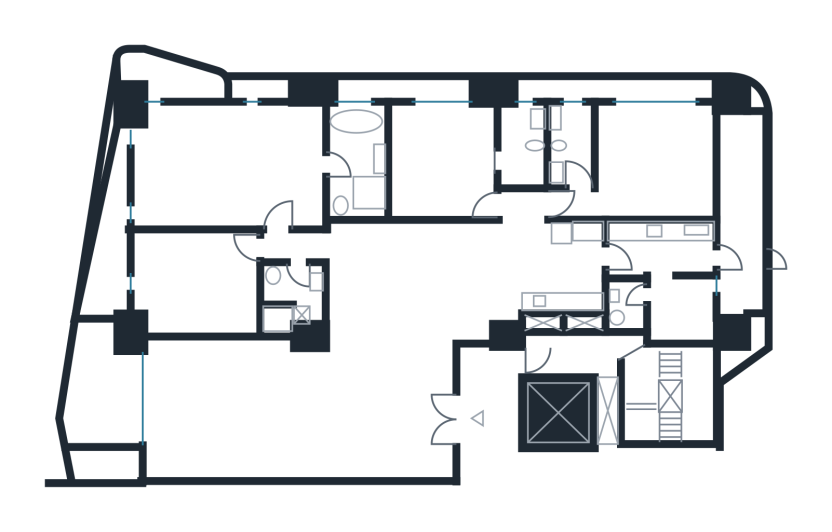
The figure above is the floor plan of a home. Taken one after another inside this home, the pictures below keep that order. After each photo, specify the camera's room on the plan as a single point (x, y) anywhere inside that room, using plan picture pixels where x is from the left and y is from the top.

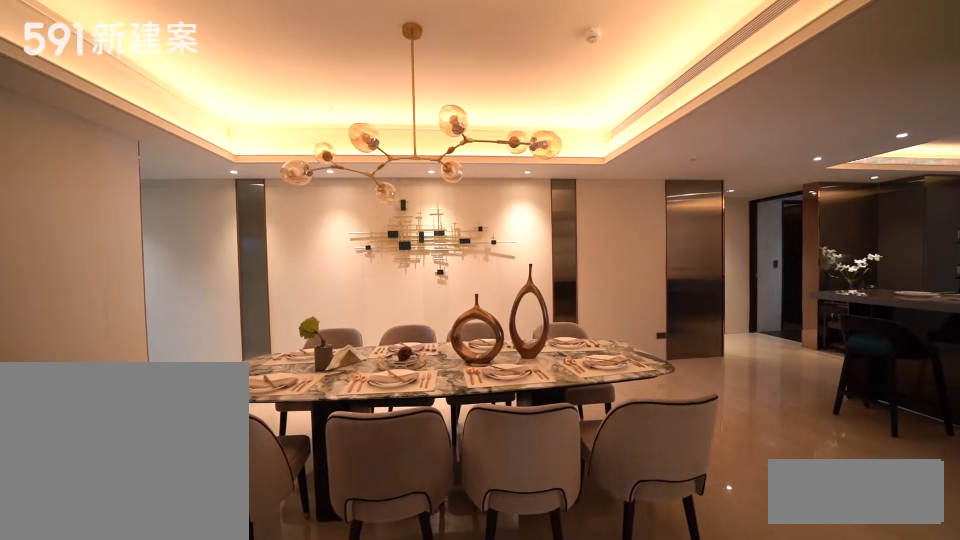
(416, 284)
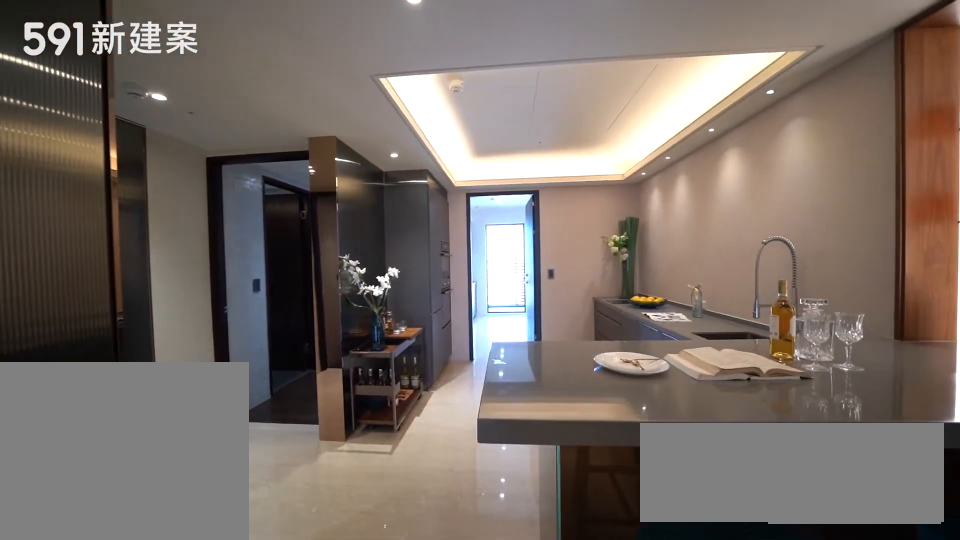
(568, 265)
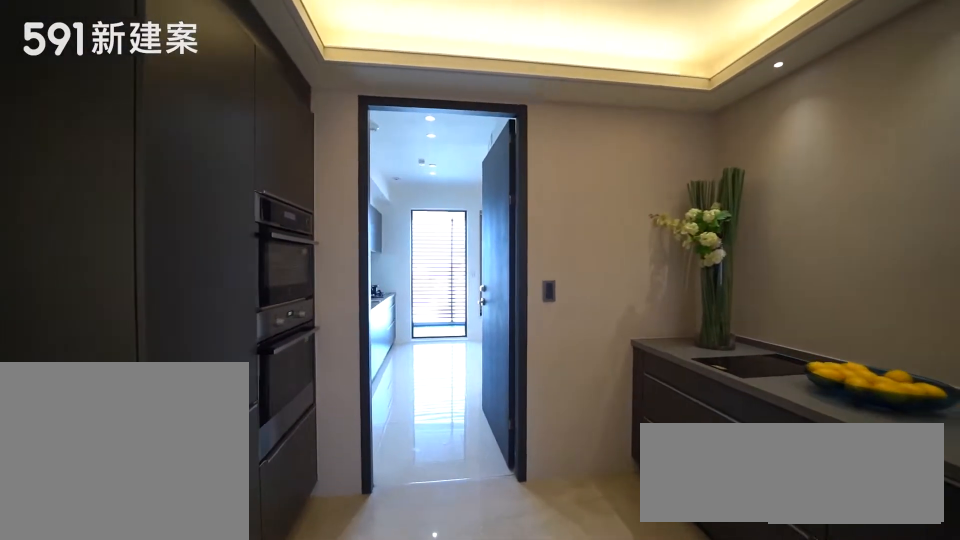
(568, 265)
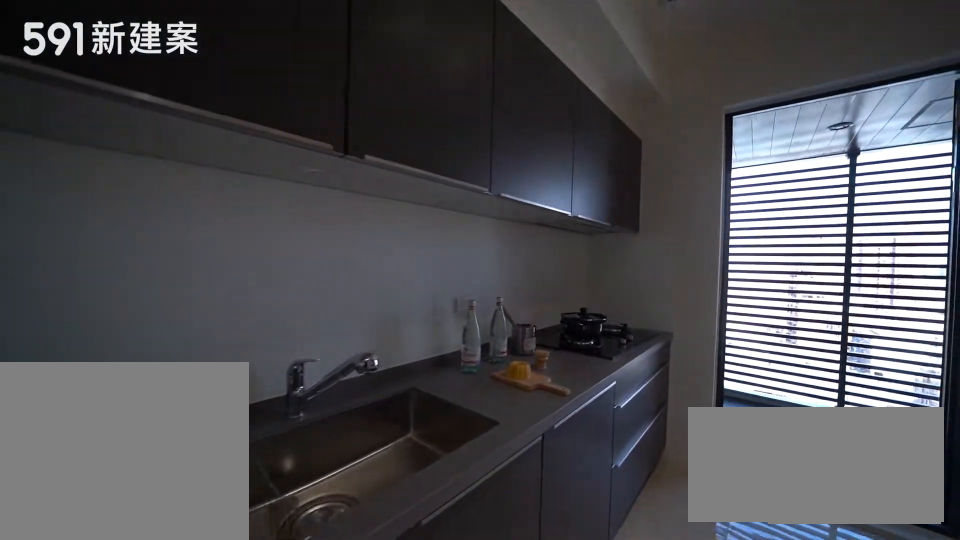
(671, 247)
